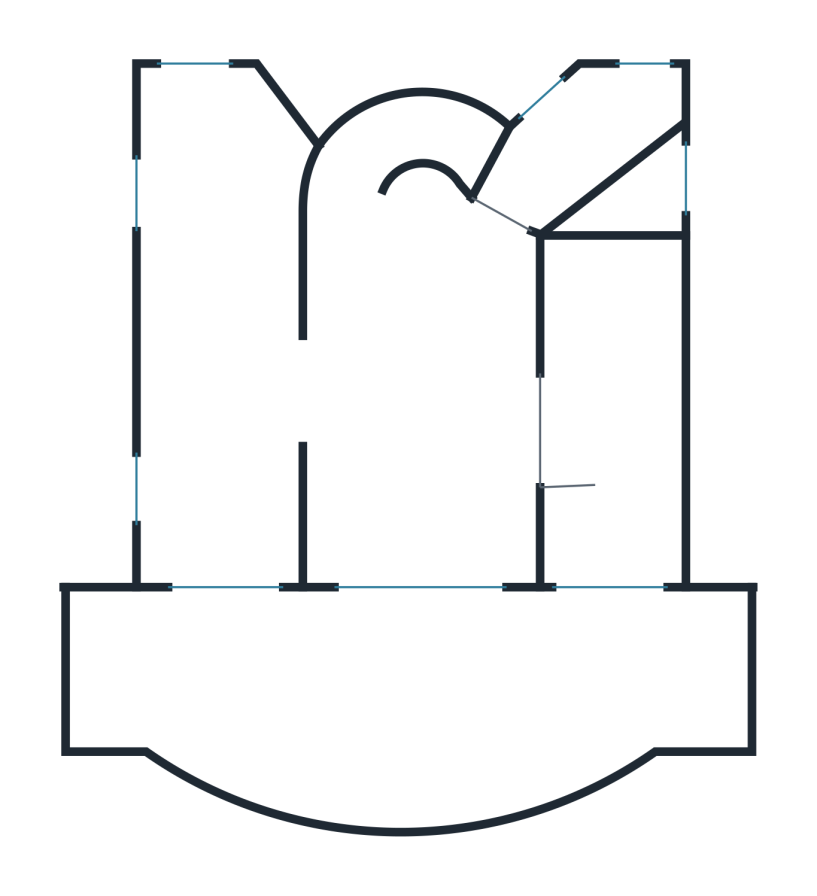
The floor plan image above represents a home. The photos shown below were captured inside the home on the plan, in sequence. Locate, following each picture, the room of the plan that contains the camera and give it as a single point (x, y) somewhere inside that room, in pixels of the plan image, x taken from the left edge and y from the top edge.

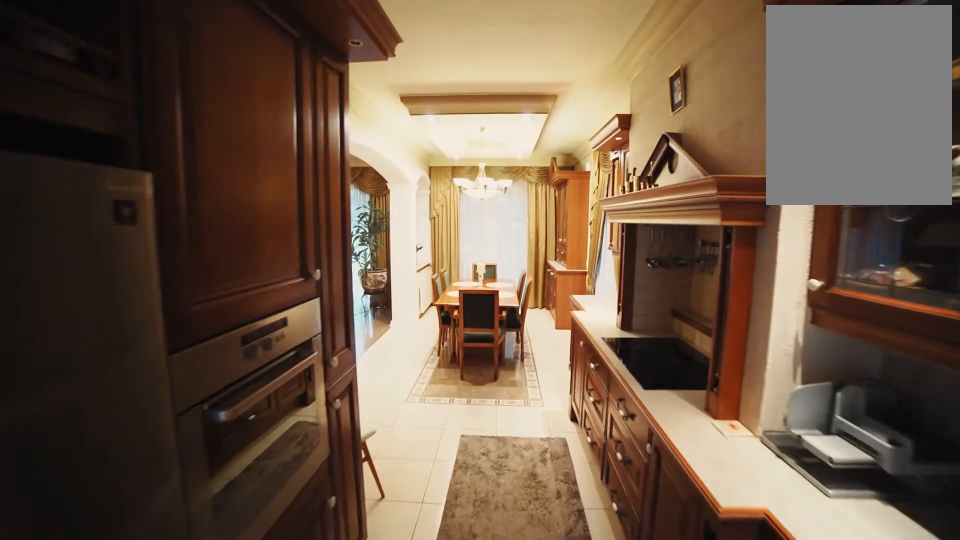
(210, 238)
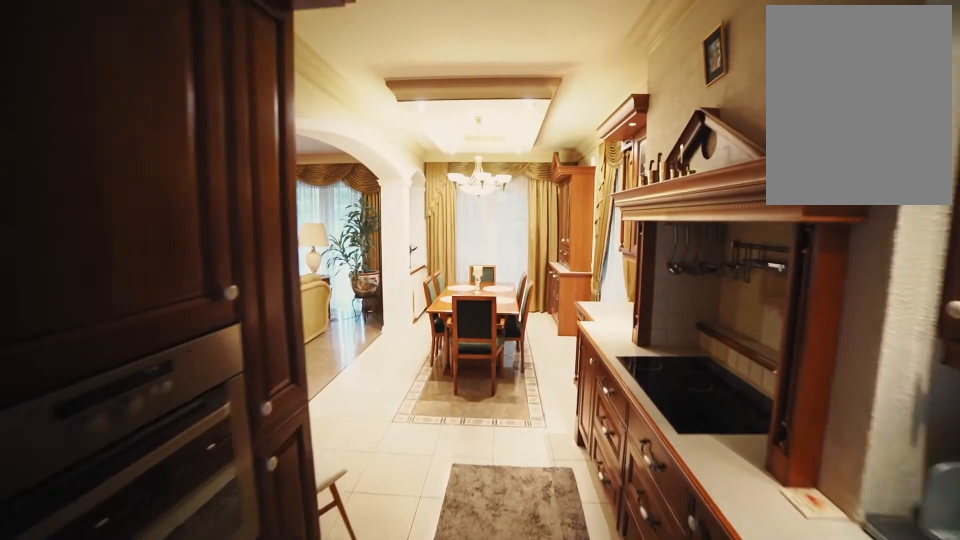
(212, 273)
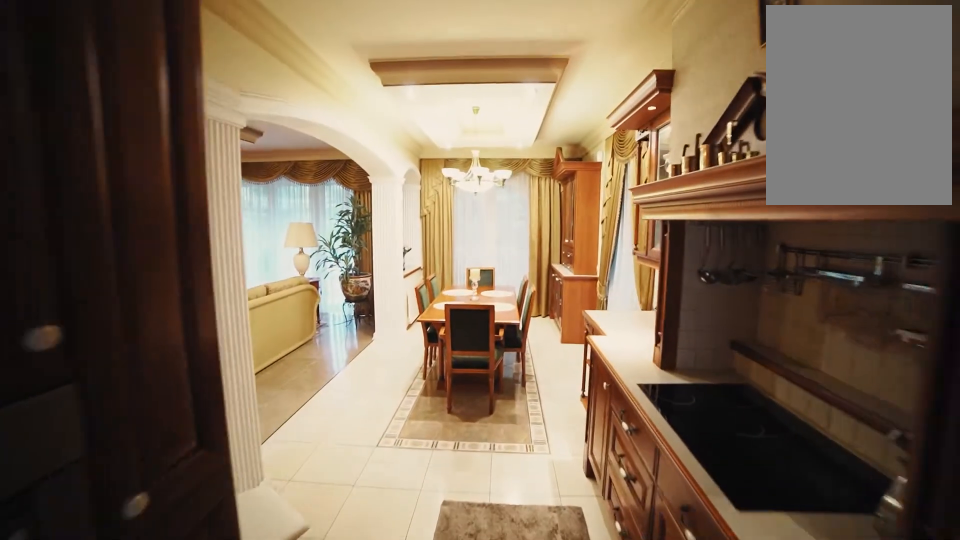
(212, 307)
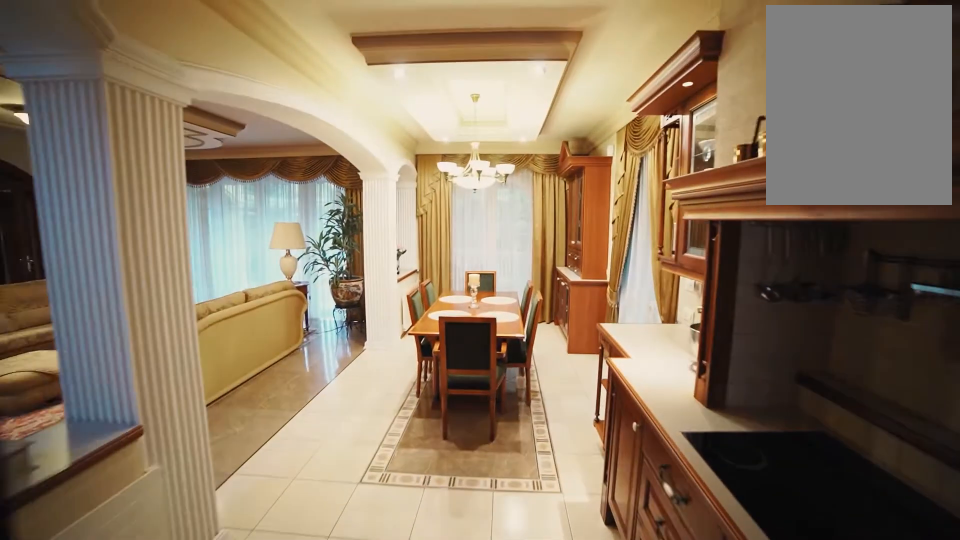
(213, 342)
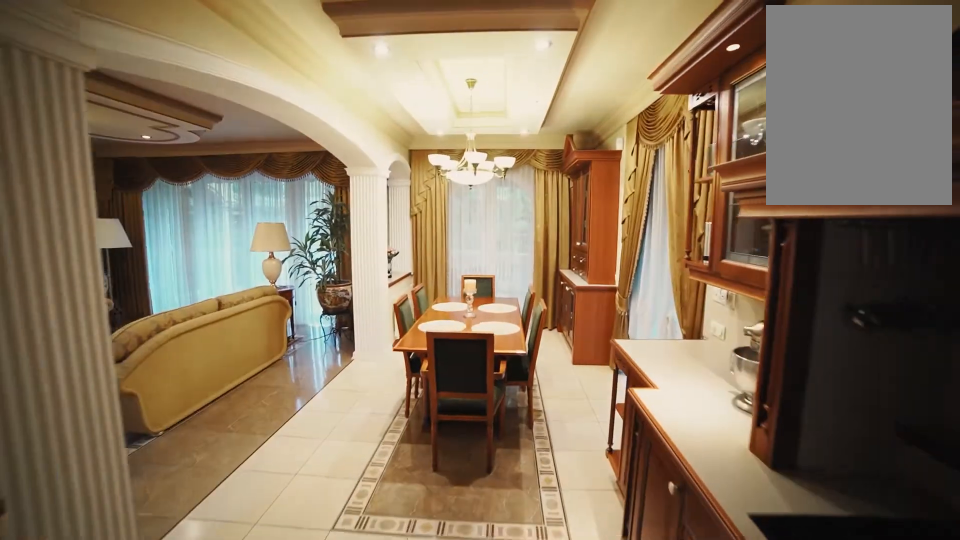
(212, 374)
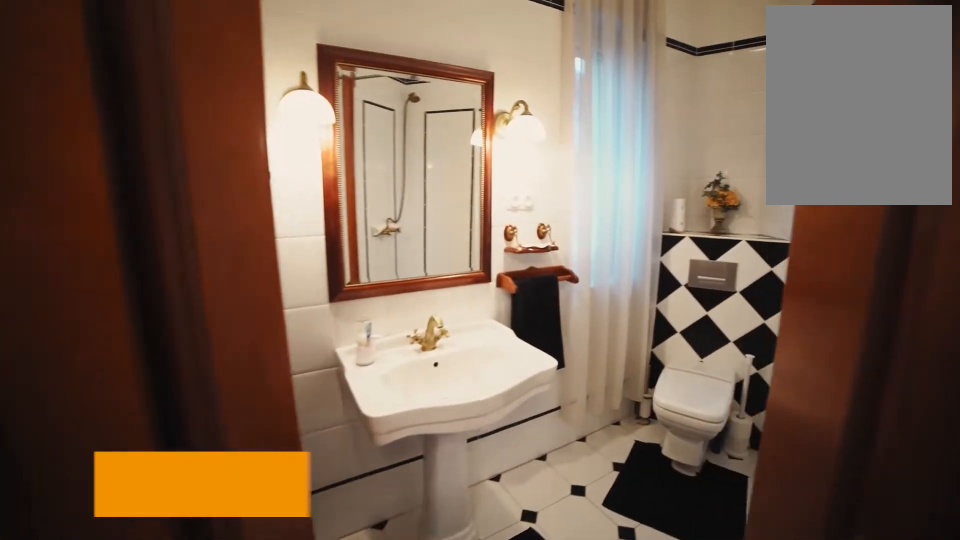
(612, 202)
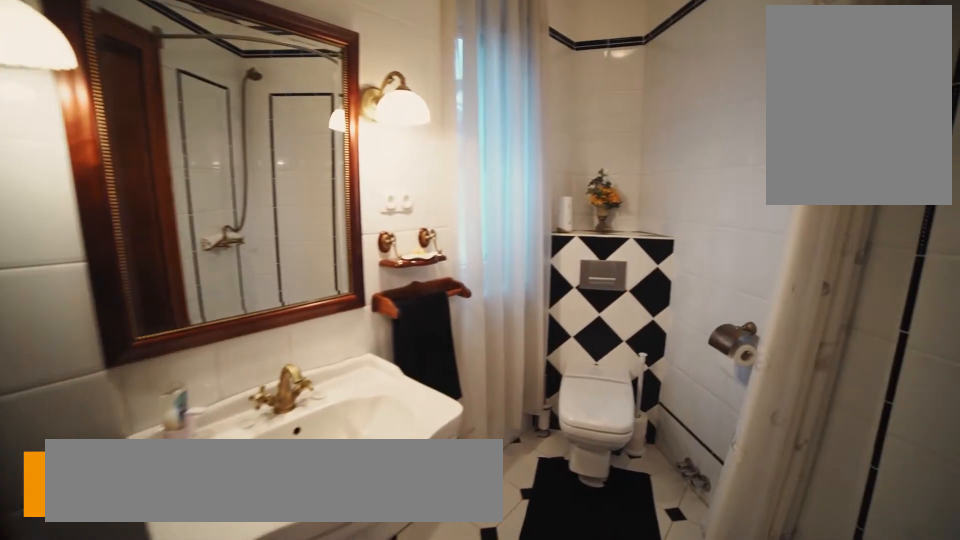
(613, 202)
